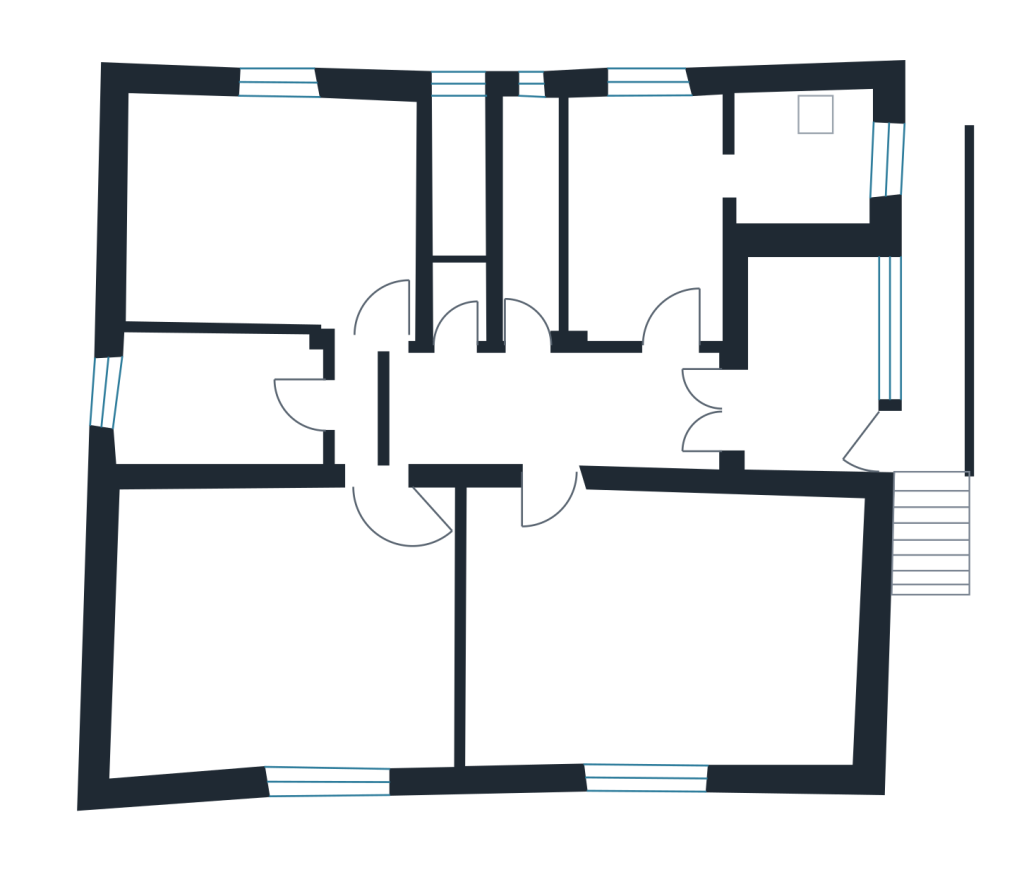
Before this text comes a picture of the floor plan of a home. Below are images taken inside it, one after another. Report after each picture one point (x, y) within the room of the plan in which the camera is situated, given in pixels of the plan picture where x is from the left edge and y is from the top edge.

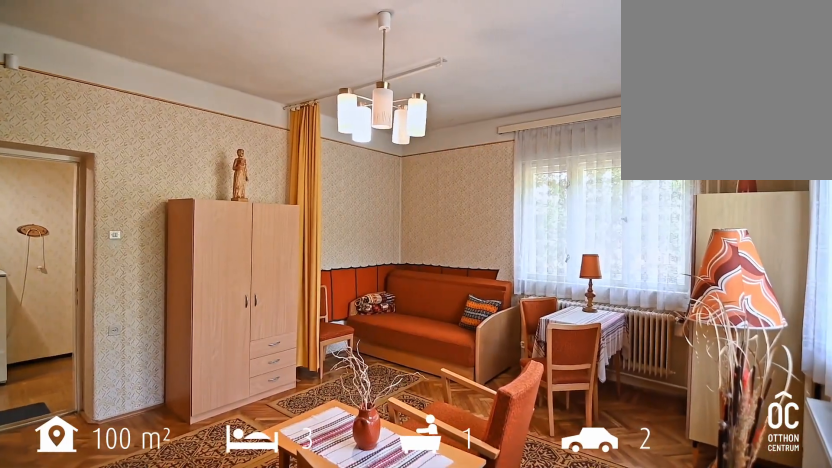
(671, 627)
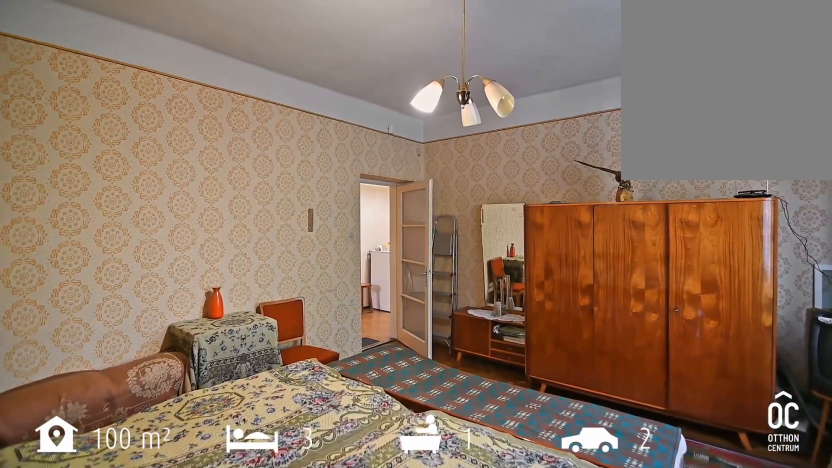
(276, 628)
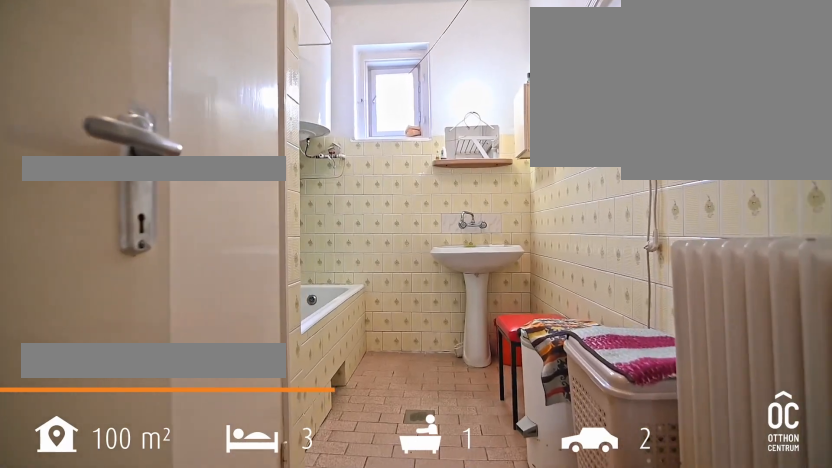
(225, 394)
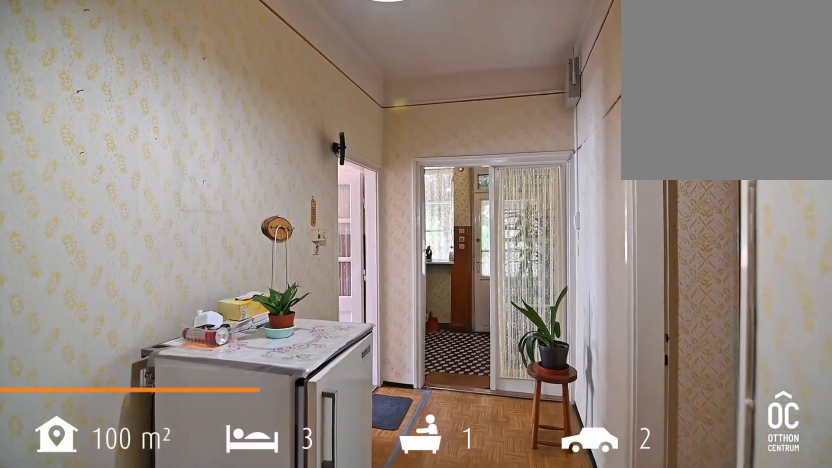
(554, 404)
